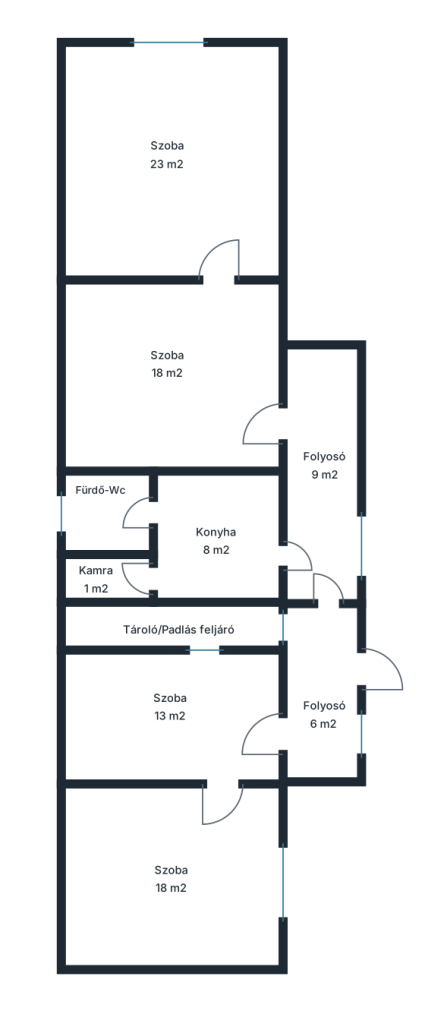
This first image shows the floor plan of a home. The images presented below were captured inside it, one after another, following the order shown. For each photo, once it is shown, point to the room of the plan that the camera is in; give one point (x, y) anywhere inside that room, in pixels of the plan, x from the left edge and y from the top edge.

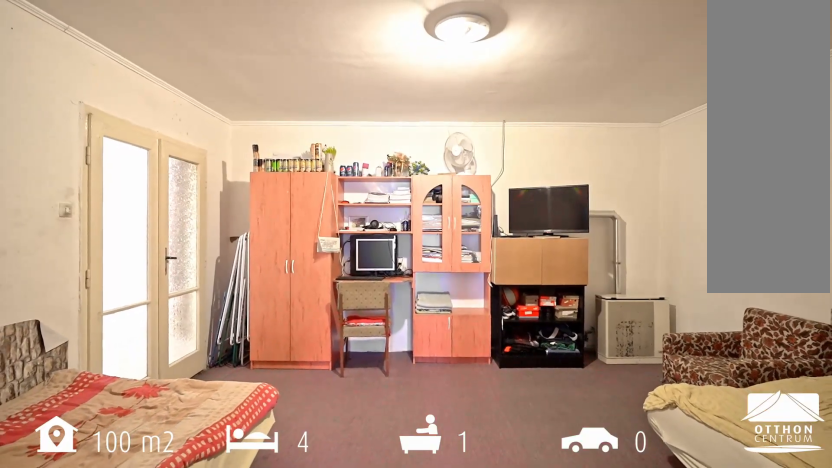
(174, 384)
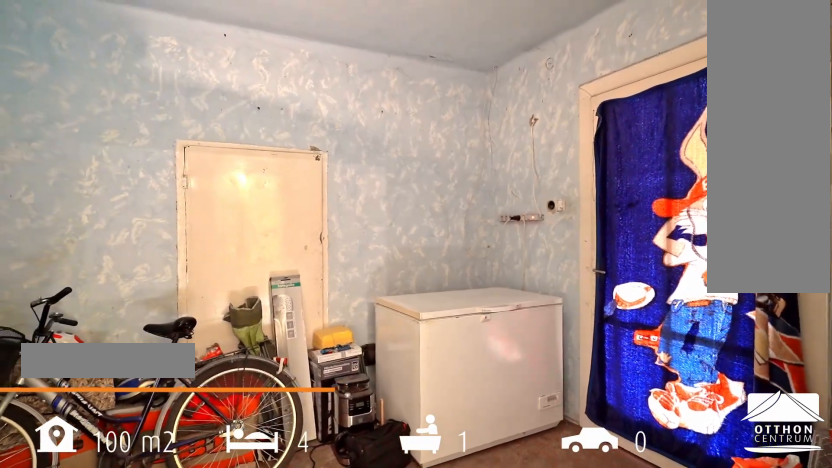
(160, 724)
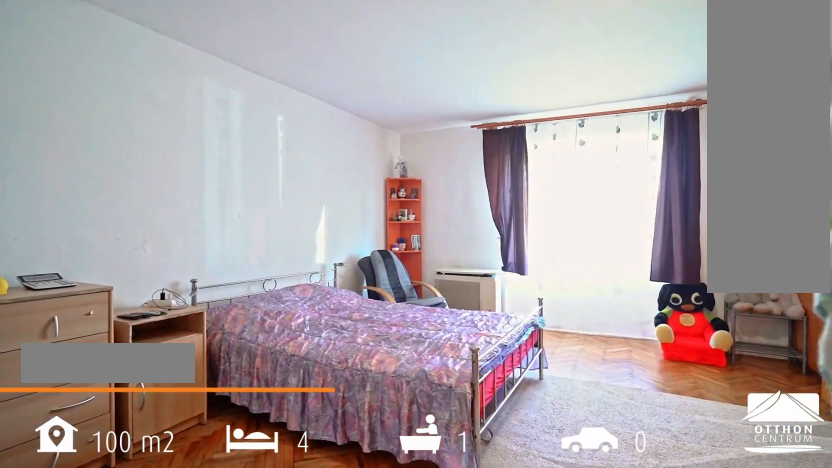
(170, 160)
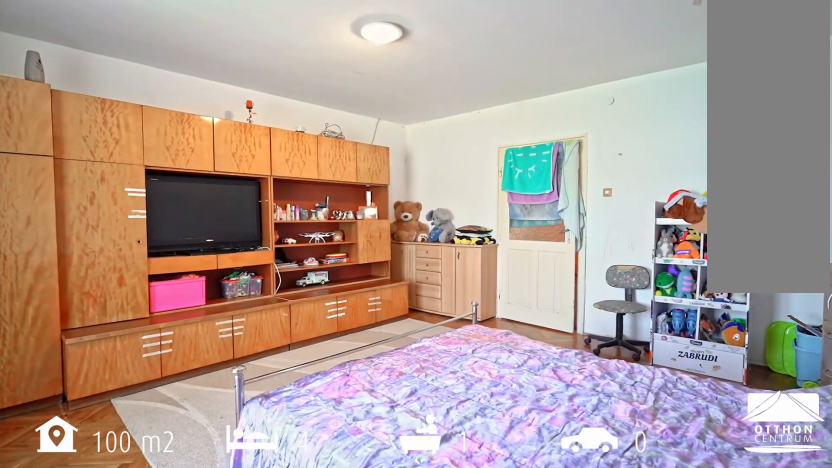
(171, 160)
